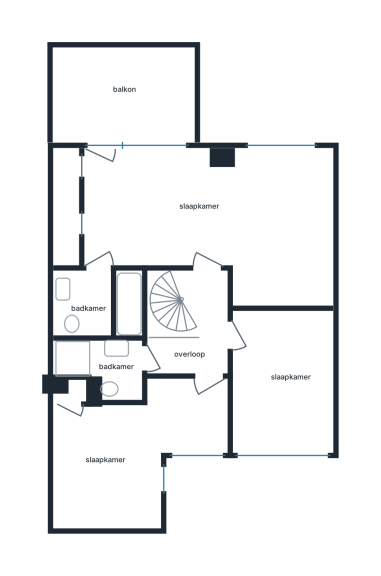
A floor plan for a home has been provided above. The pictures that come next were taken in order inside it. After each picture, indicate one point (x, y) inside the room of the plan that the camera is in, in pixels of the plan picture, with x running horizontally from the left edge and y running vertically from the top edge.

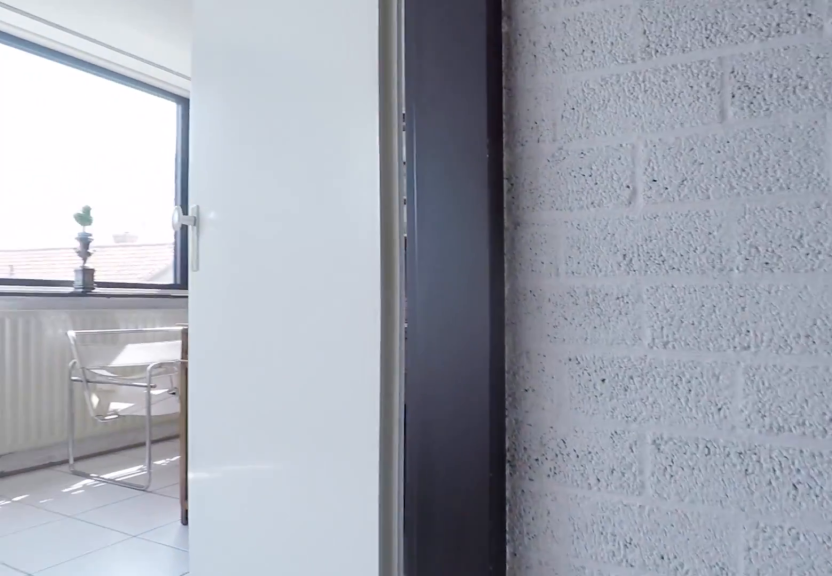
(194, 328)
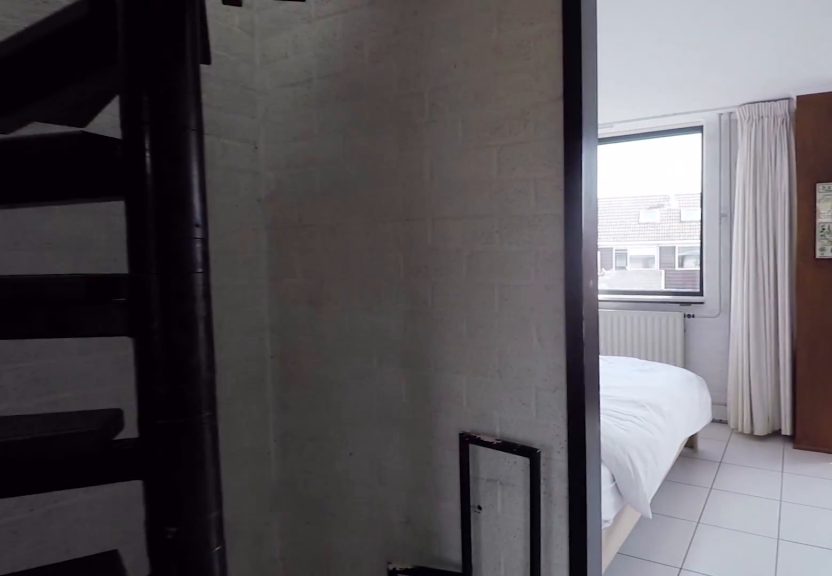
(194, 328)
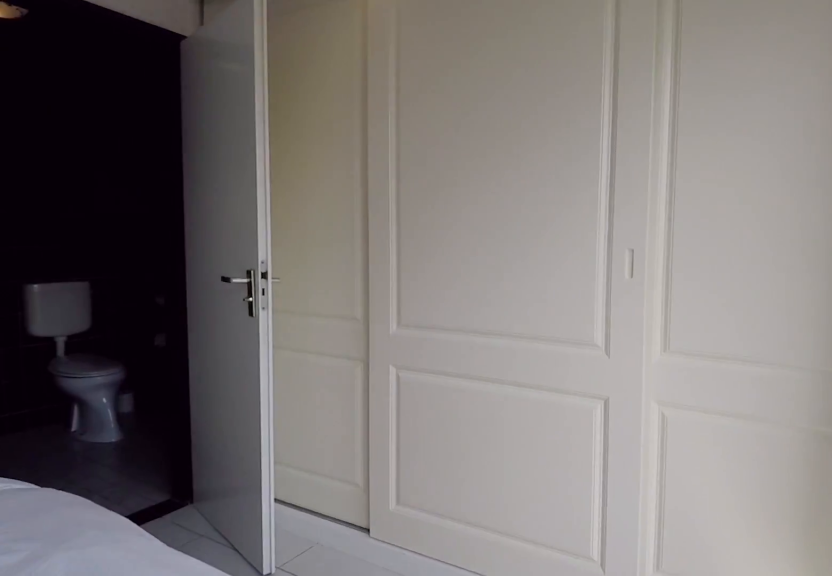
(216, 222)
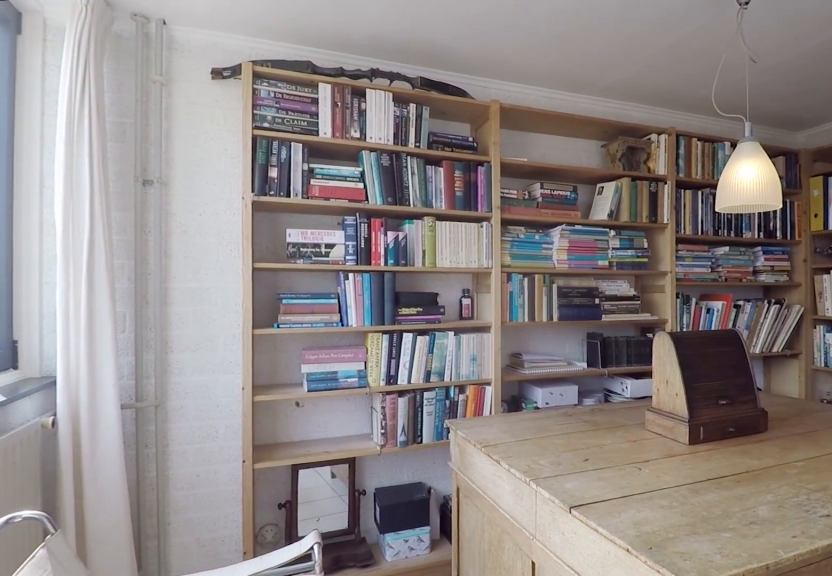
(216, 222)
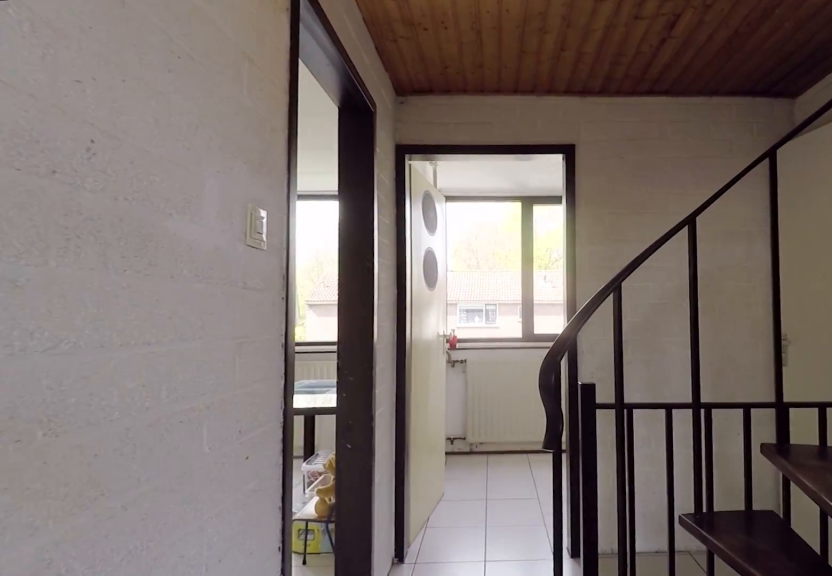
(194, 329)
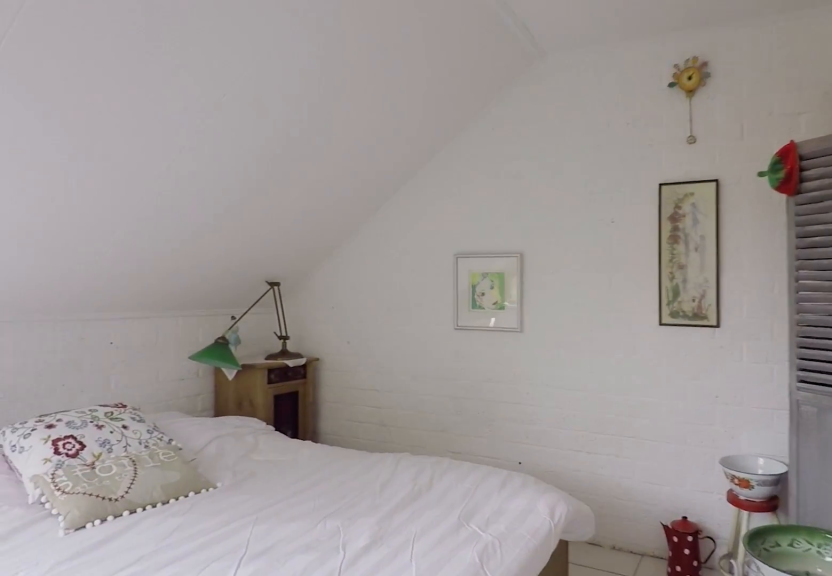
(136, 439)
